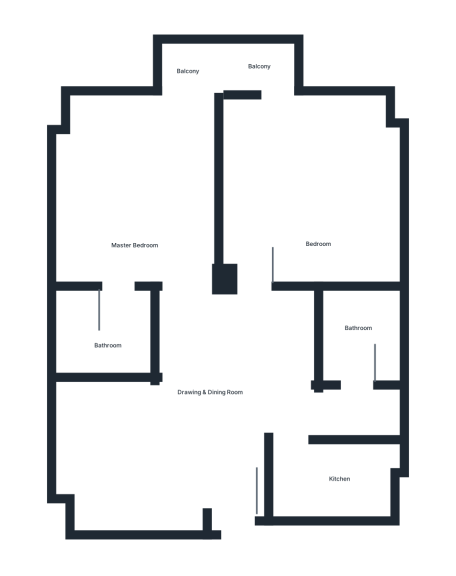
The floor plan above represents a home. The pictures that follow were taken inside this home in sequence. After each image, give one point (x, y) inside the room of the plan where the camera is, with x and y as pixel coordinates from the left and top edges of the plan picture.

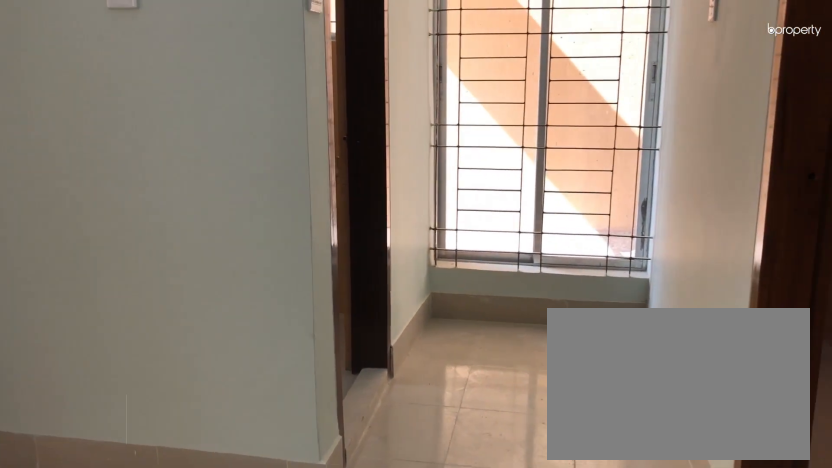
(215, 408)
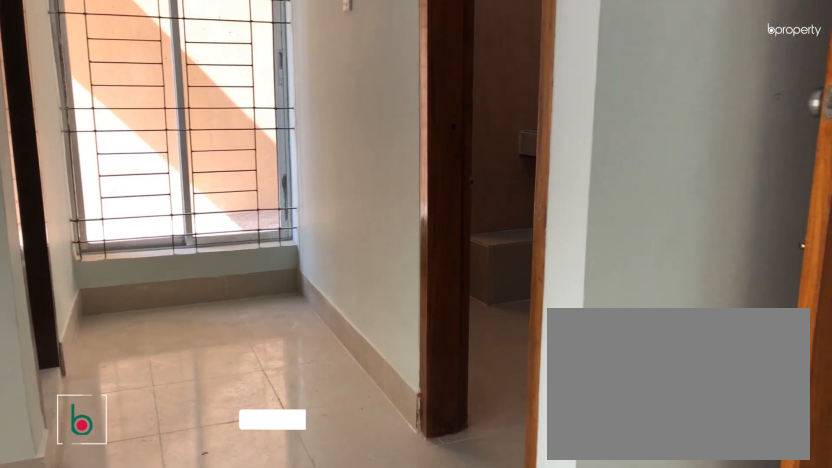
(215, 408)
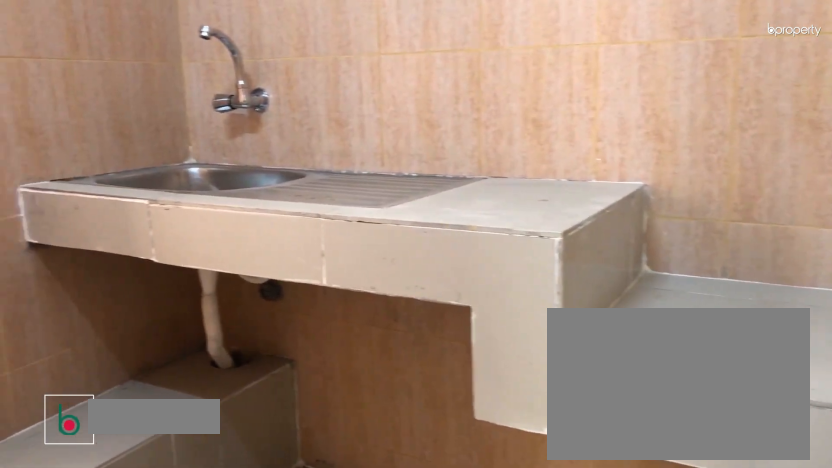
(339, 489)
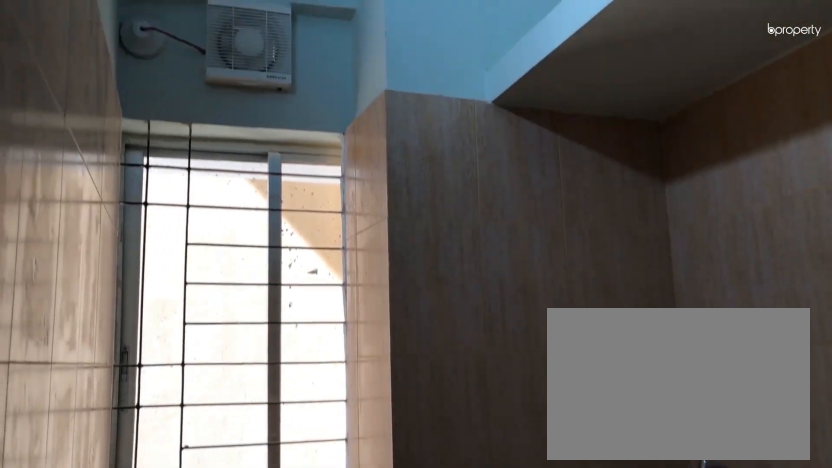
(339, 489)
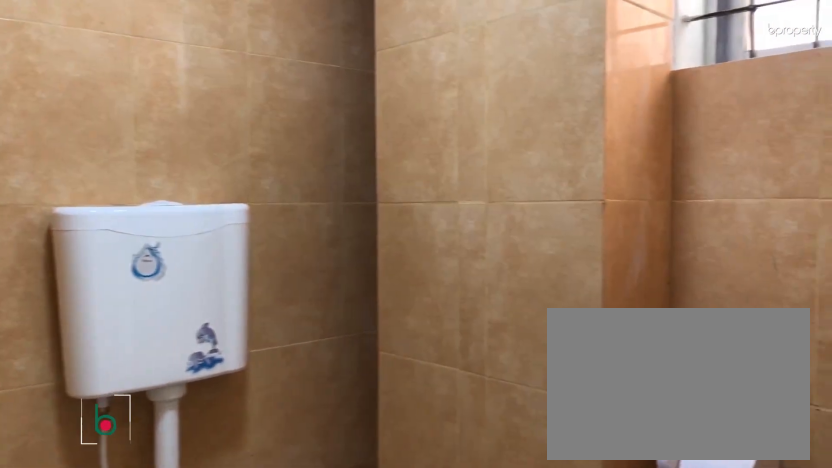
(358, 335)
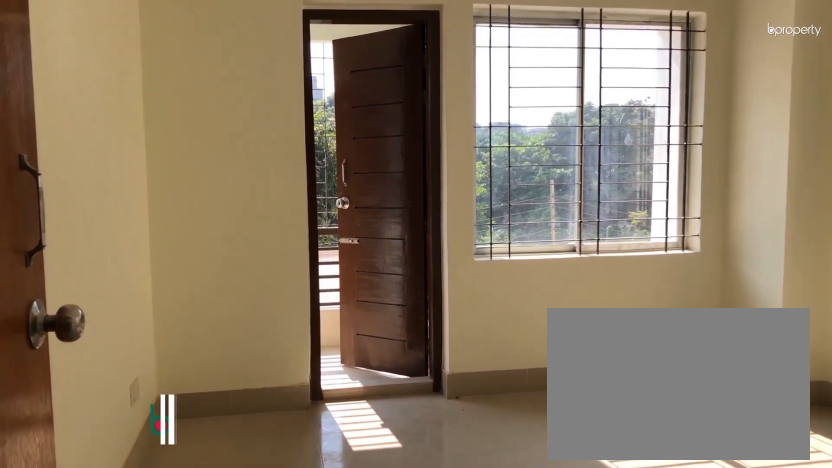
(316, 192)
